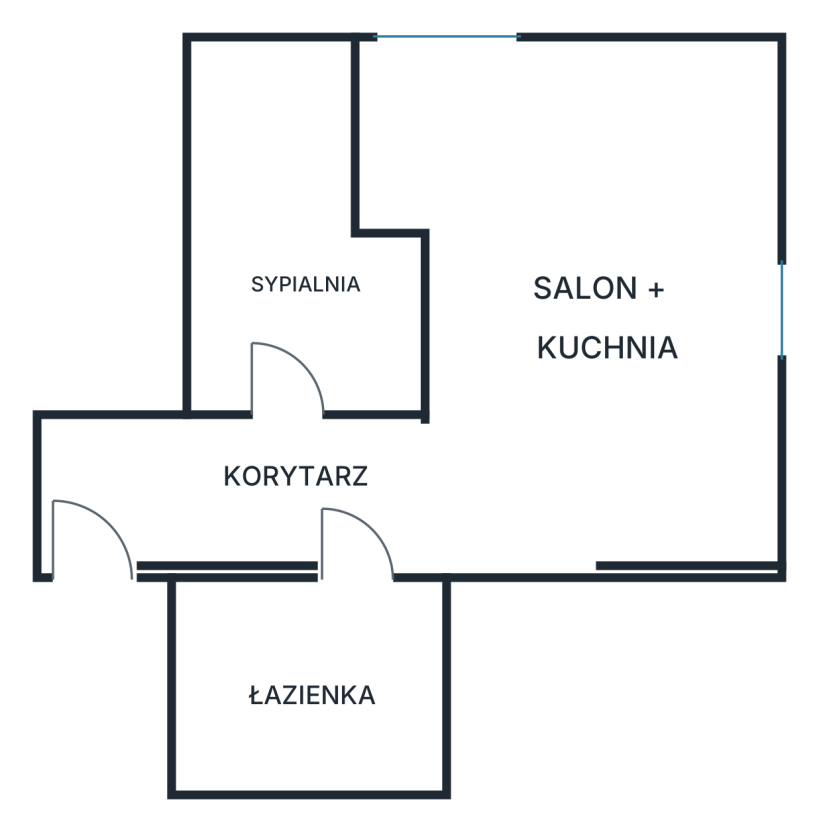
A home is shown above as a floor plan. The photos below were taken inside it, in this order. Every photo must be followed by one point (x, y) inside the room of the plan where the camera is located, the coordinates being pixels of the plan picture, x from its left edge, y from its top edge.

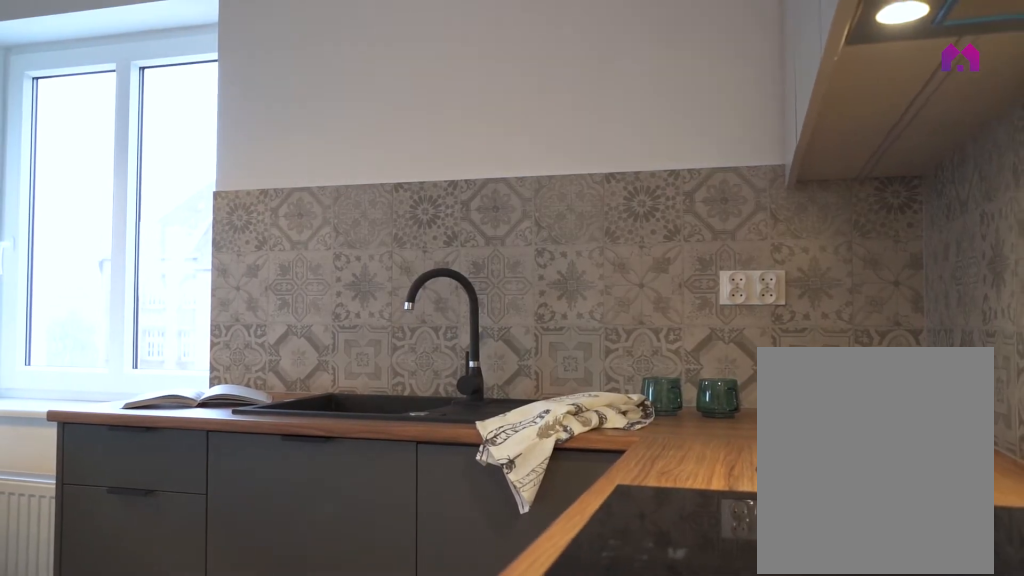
(571, 306)
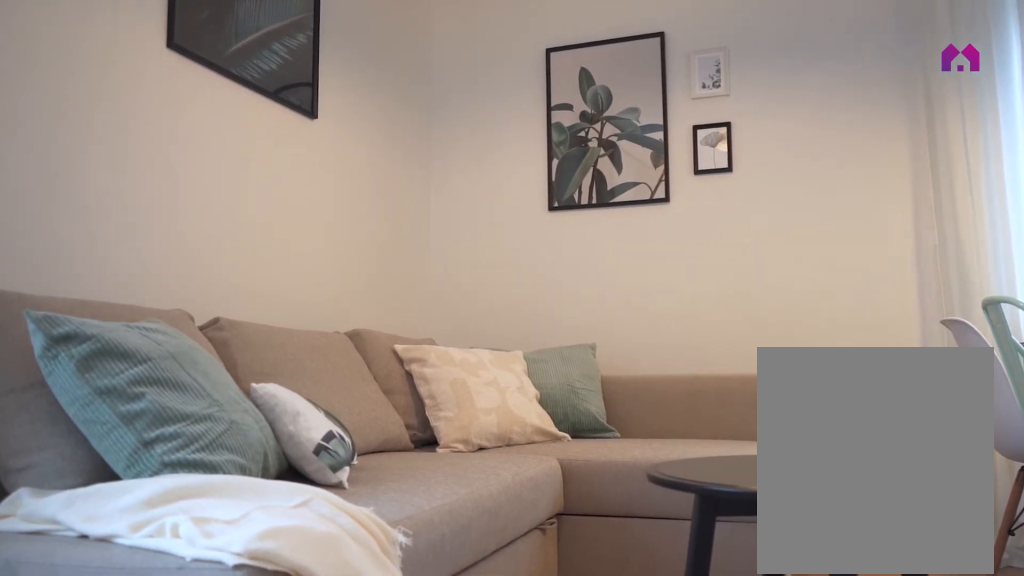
(571, 306)
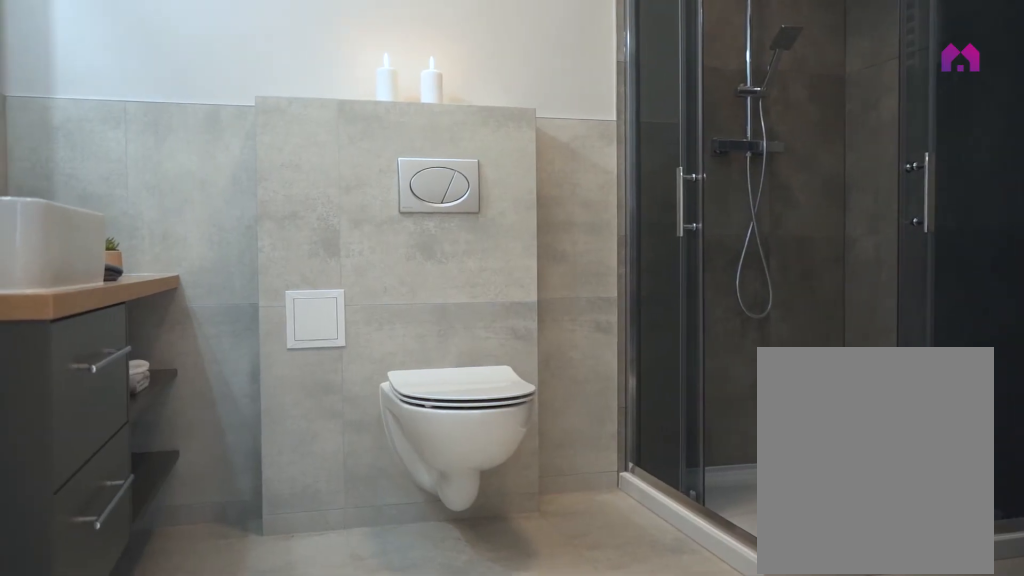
(309, 687)
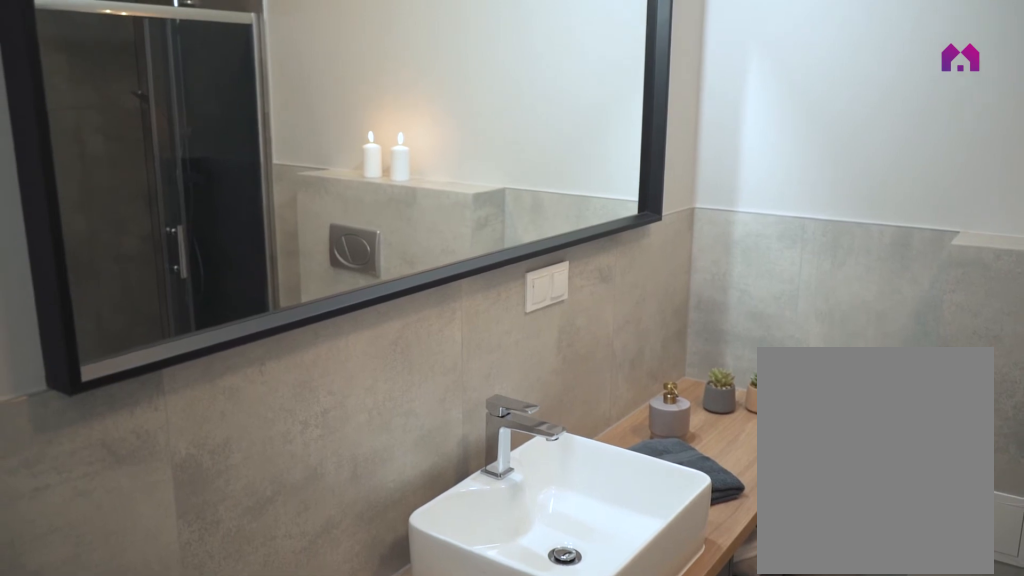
(309, 687)
